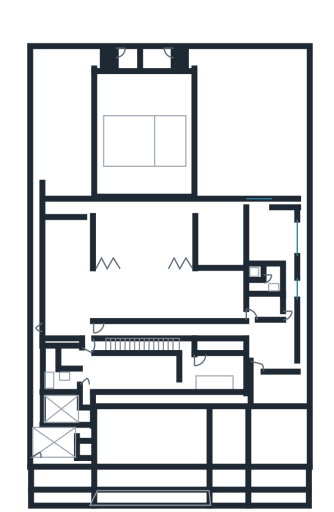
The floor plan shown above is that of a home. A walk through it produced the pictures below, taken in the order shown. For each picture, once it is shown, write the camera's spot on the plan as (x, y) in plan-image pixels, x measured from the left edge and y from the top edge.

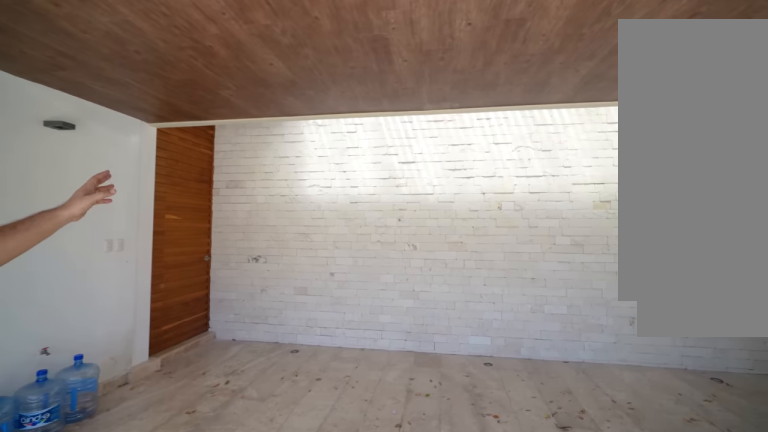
(125, 423)
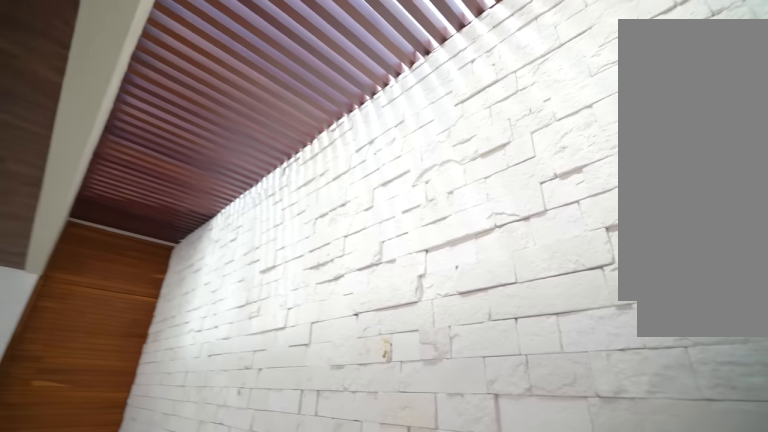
(127, 410)
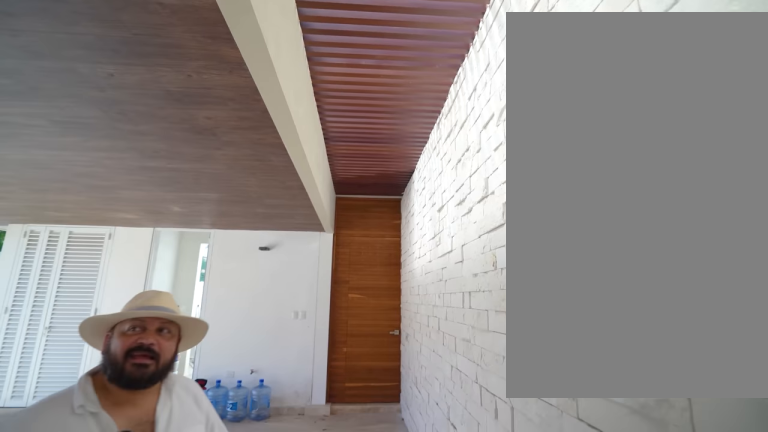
(133, 404)
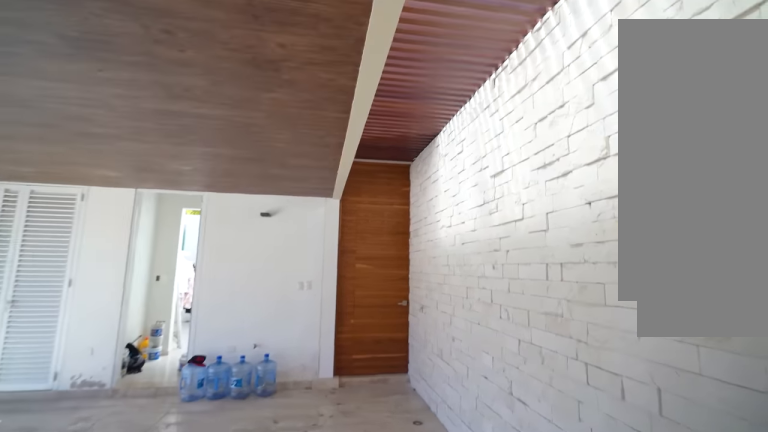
(155, 399)
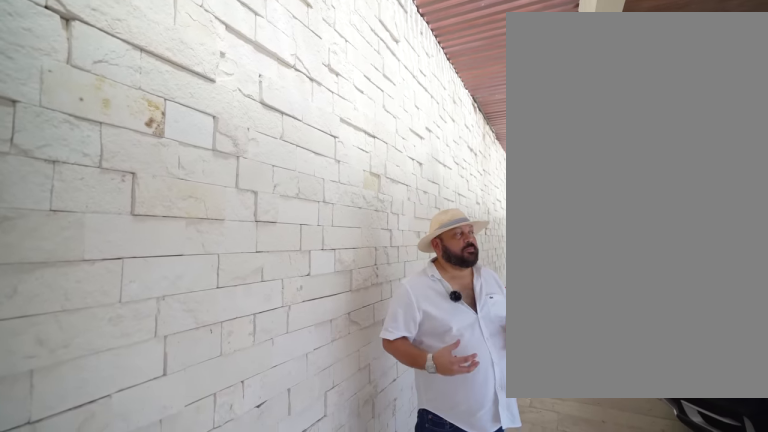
(128, 409)
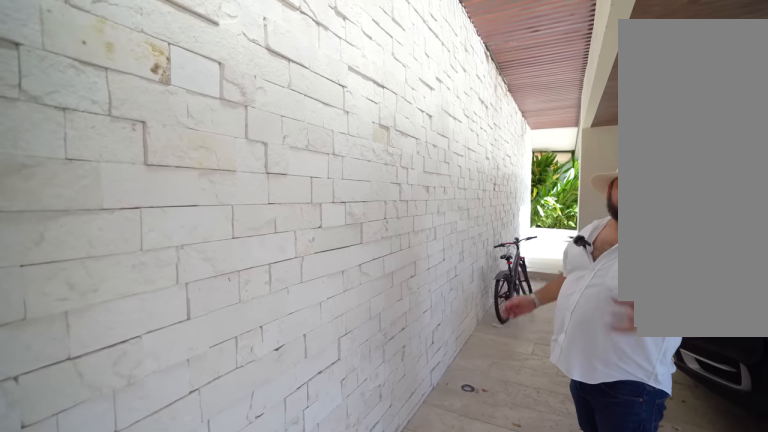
(124, 406)
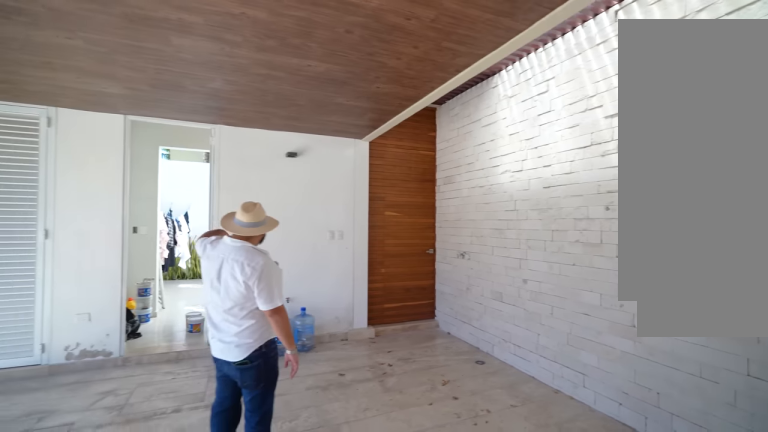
(133, 410)
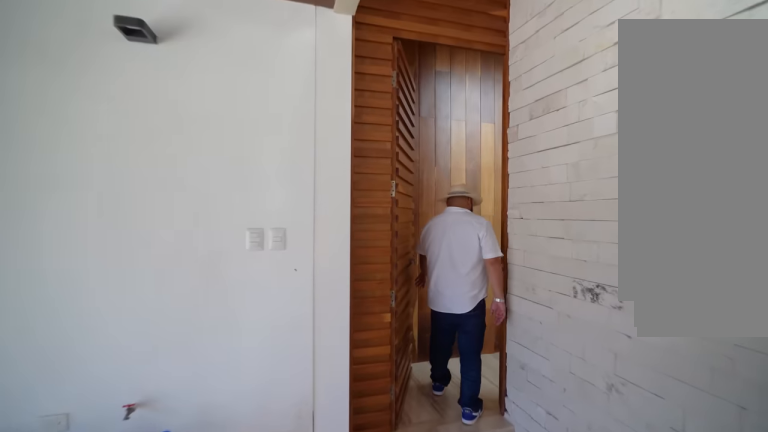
(127, 421)
